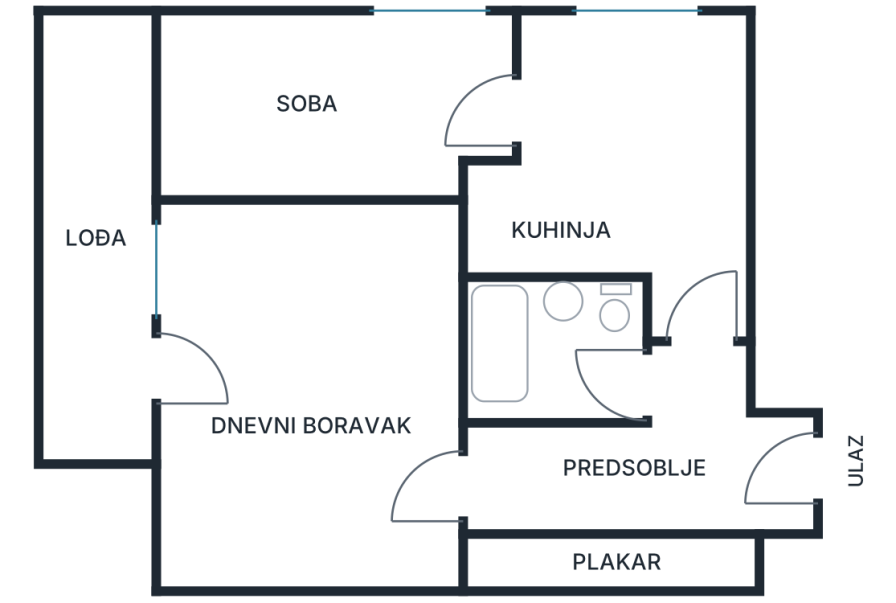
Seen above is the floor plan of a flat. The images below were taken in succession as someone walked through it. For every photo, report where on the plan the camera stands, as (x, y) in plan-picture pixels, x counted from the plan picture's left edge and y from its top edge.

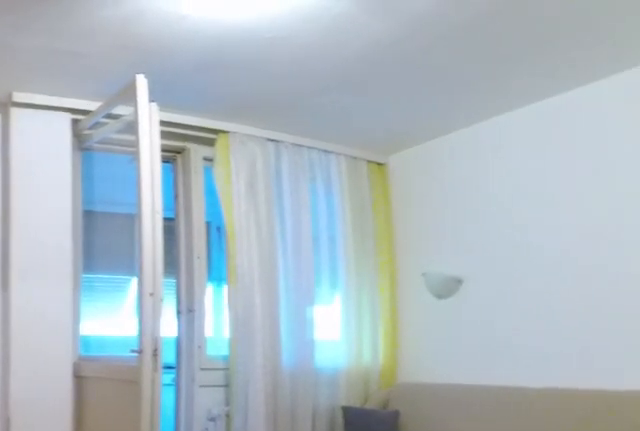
(446, 479)
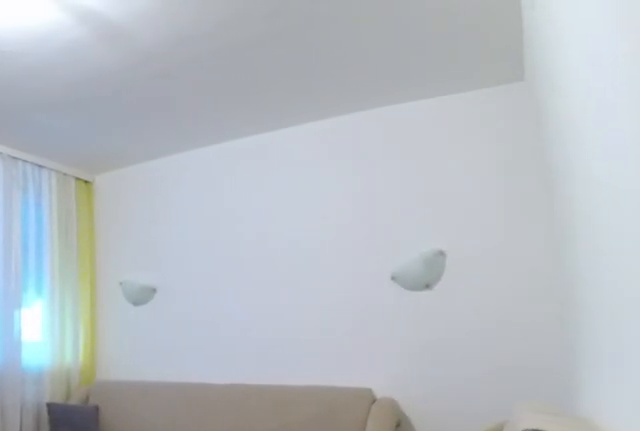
(439, 489)
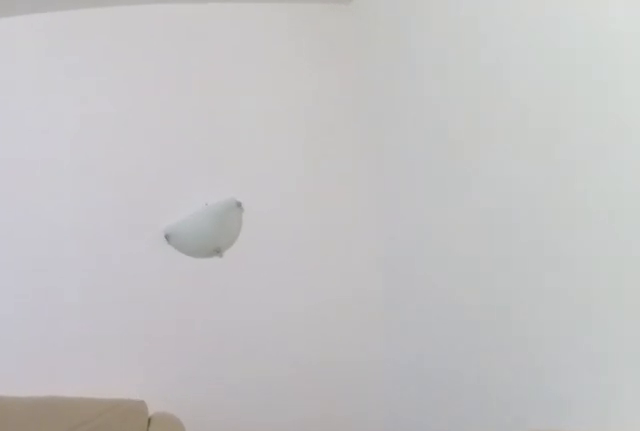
(437, 359)
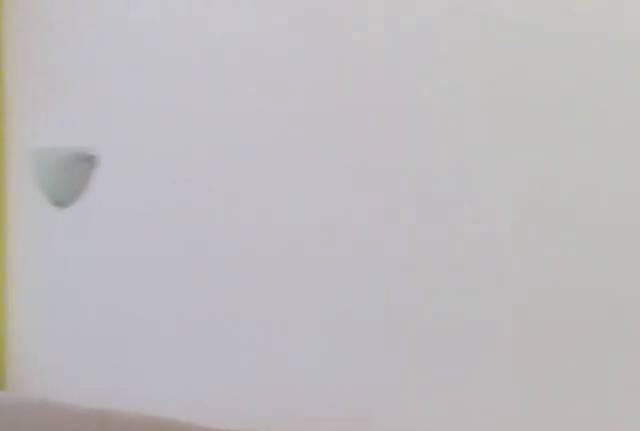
(444, 297)
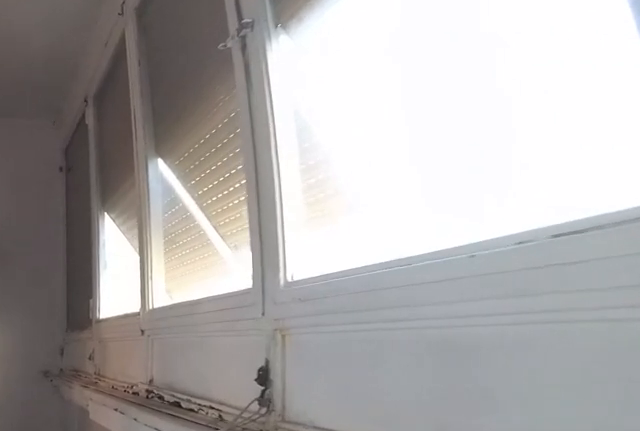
(89, 93)
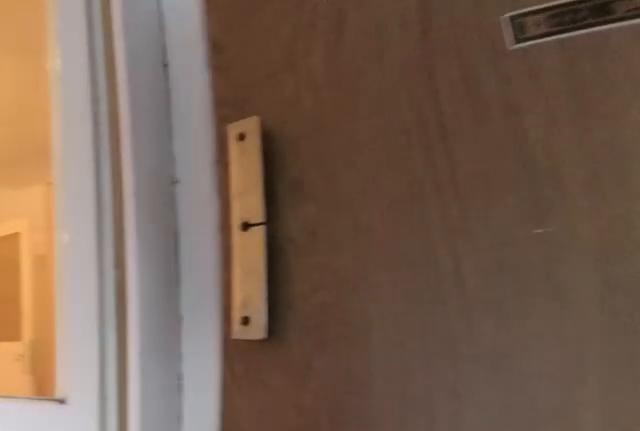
(82, 352)
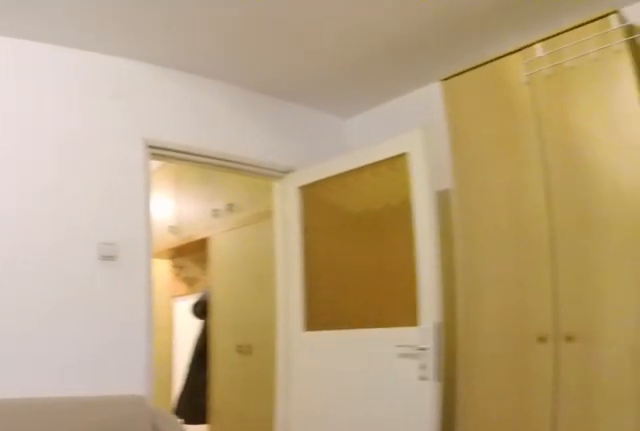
(216, 356)
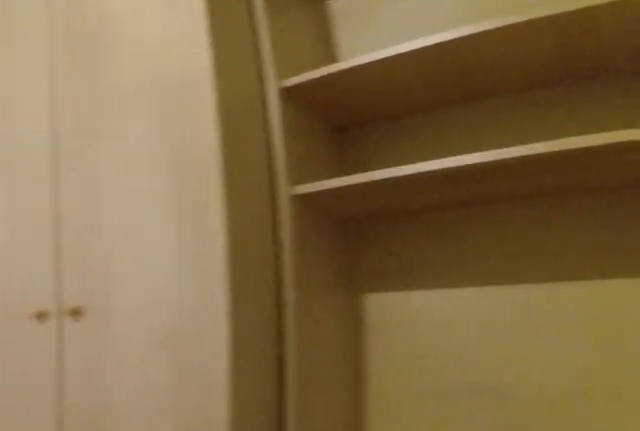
(217, 434)
